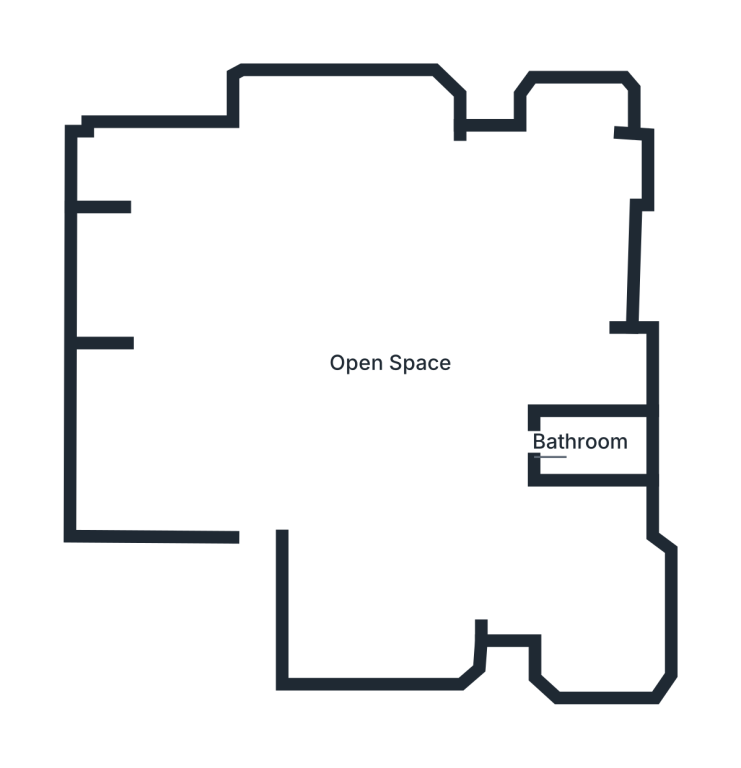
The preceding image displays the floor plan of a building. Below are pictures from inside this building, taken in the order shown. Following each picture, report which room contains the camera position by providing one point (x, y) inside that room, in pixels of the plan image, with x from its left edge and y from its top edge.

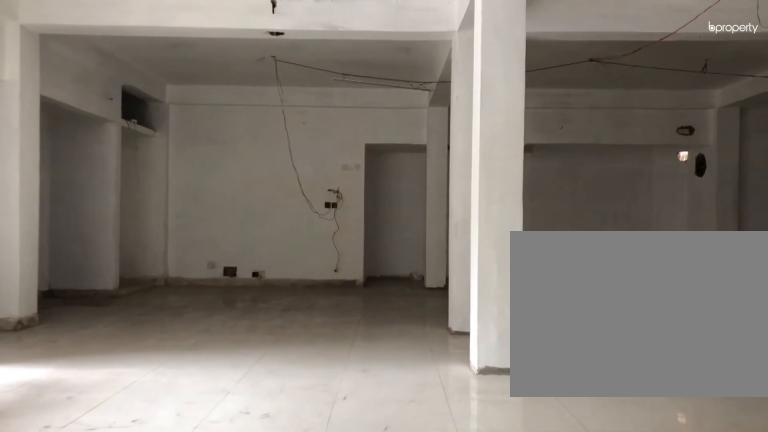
(278, 453)
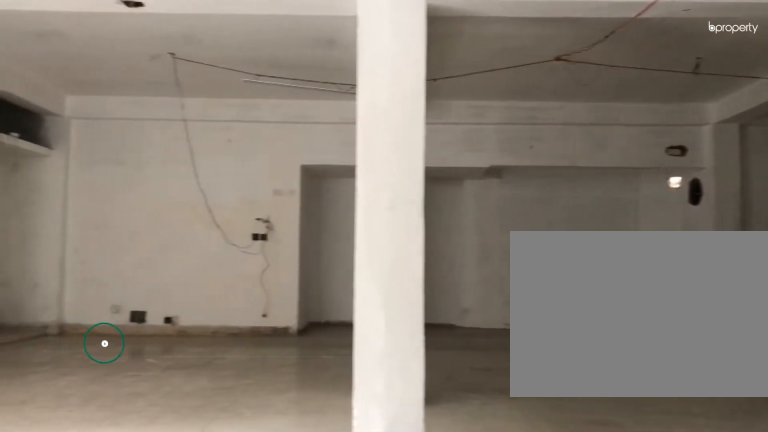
(278, 453)
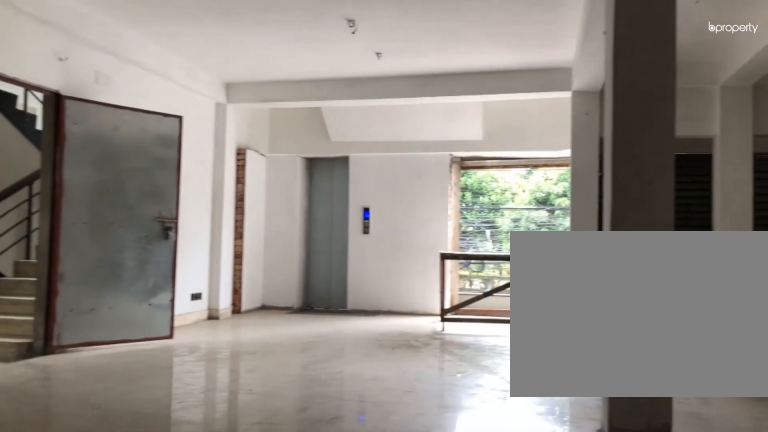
(466, 460)
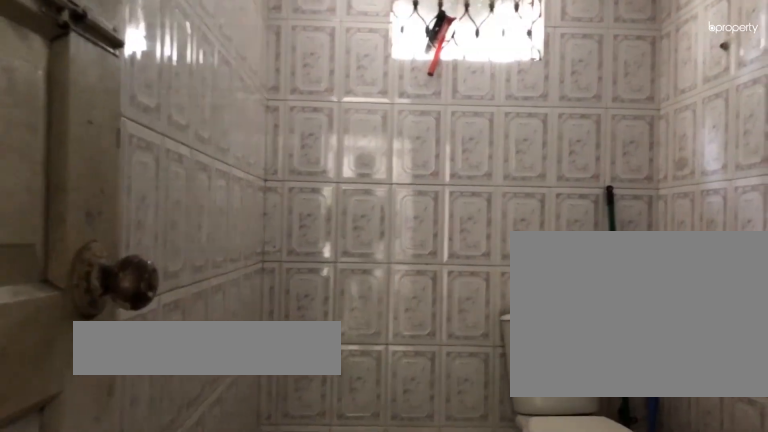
(590, 445)
